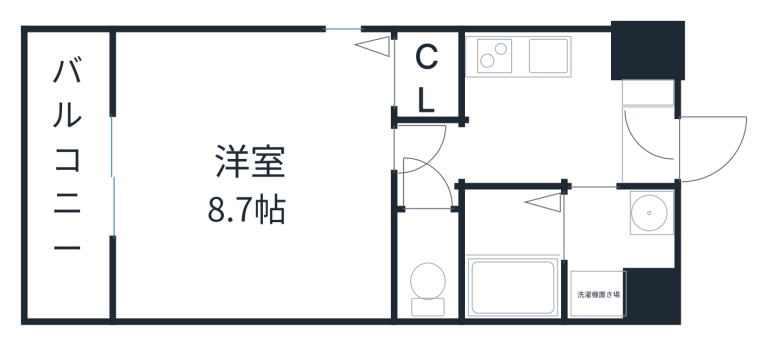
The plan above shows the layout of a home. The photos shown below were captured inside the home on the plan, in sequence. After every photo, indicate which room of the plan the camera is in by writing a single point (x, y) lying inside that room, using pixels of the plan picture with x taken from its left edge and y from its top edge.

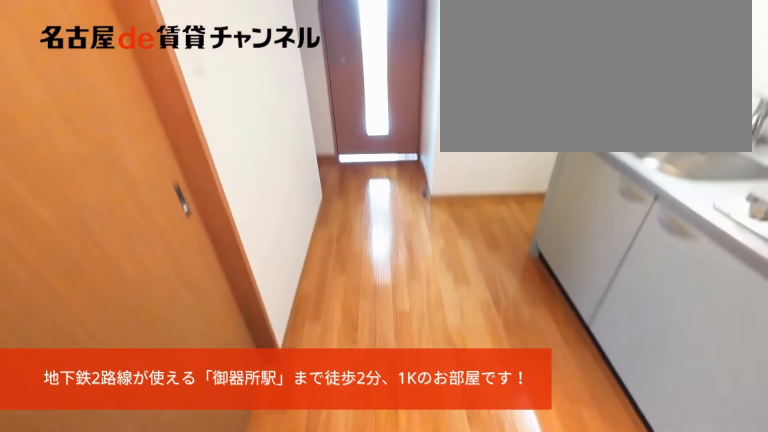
(652, 147)
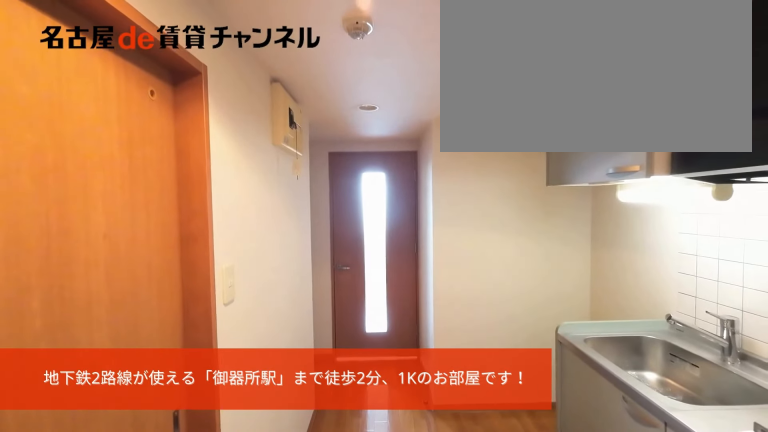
(652, 147)
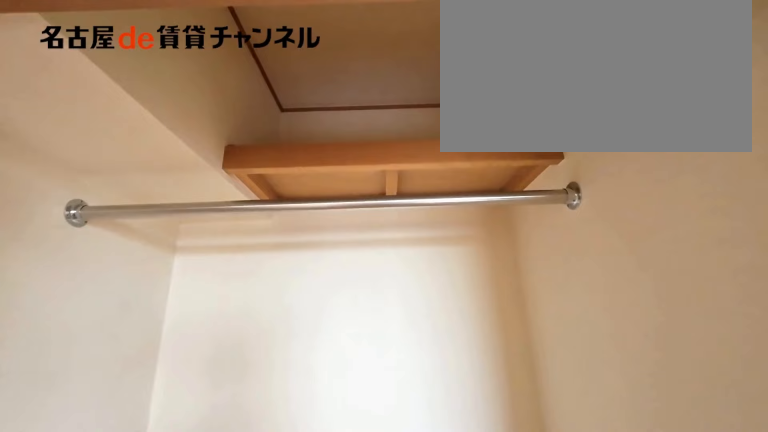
(425, 77)
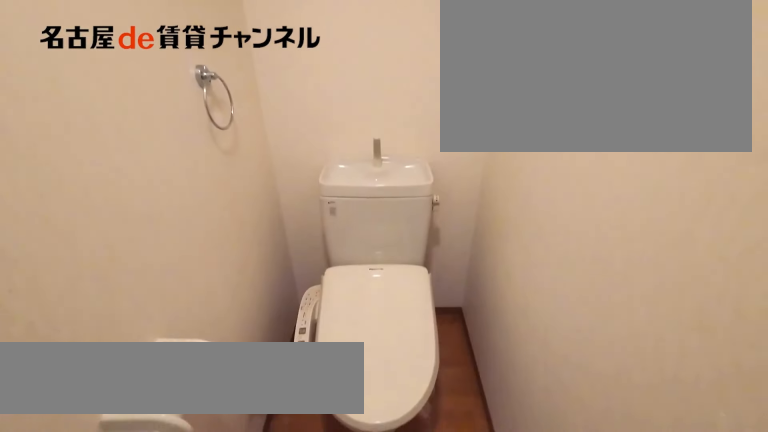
(428, 264)
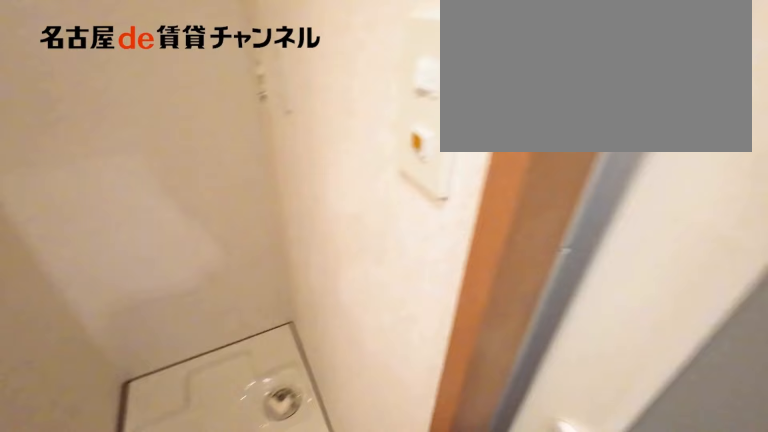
(621, 252)
